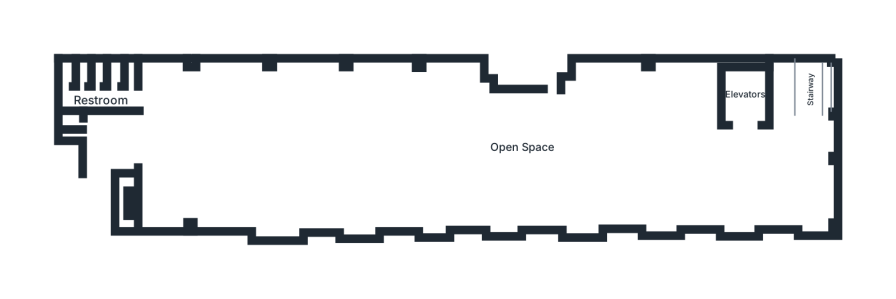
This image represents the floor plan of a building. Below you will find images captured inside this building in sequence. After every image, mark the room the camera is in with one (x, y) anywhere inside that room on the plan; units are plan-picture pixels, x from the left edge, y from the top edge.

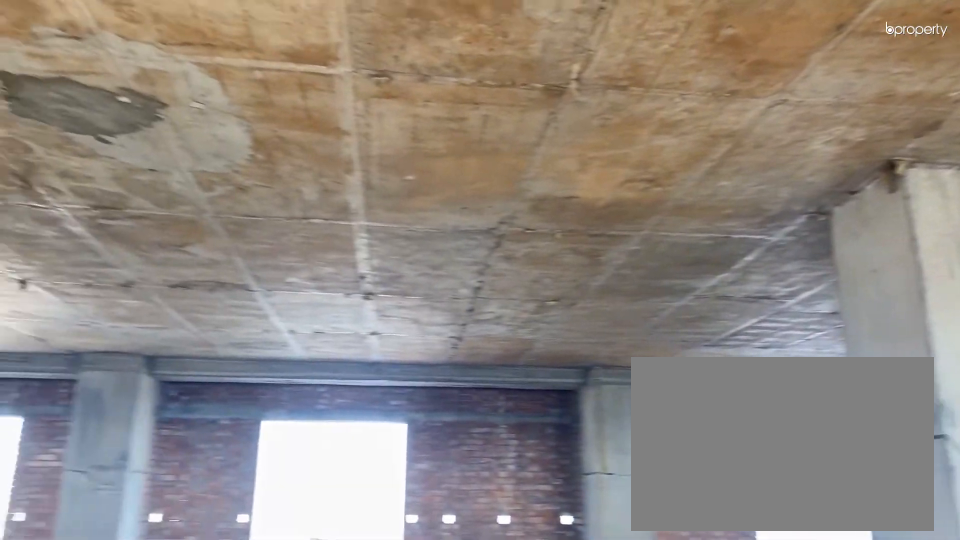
(186, 150)
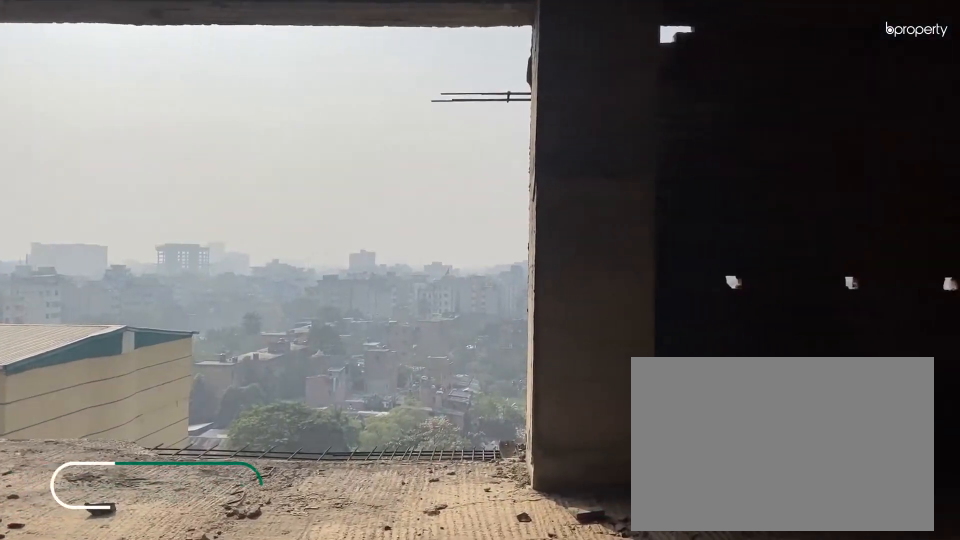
(806, 185)
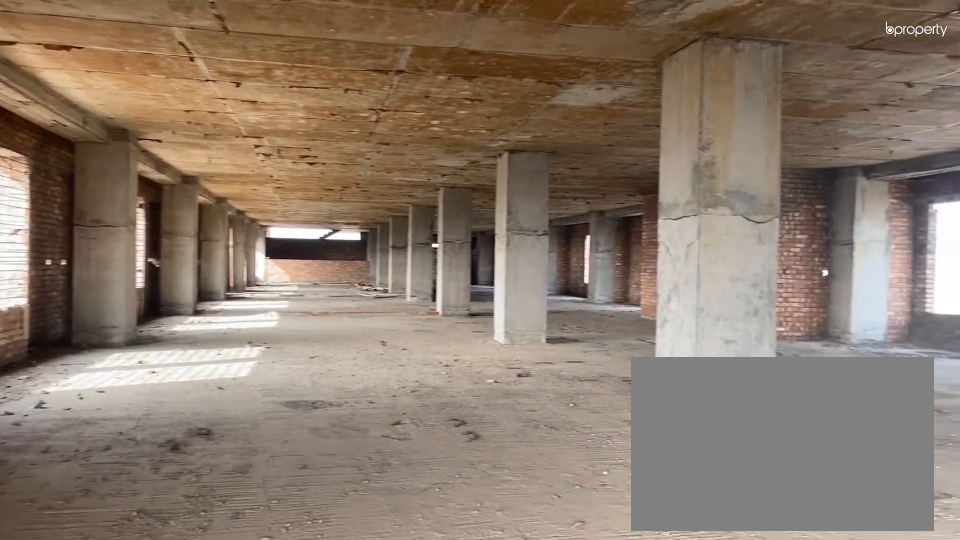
(666, 151)
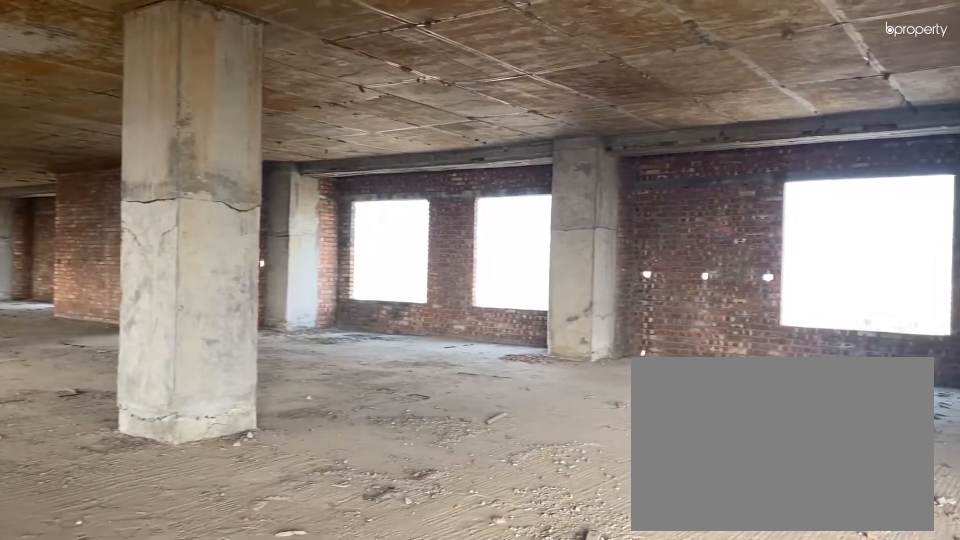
(666, 151)
